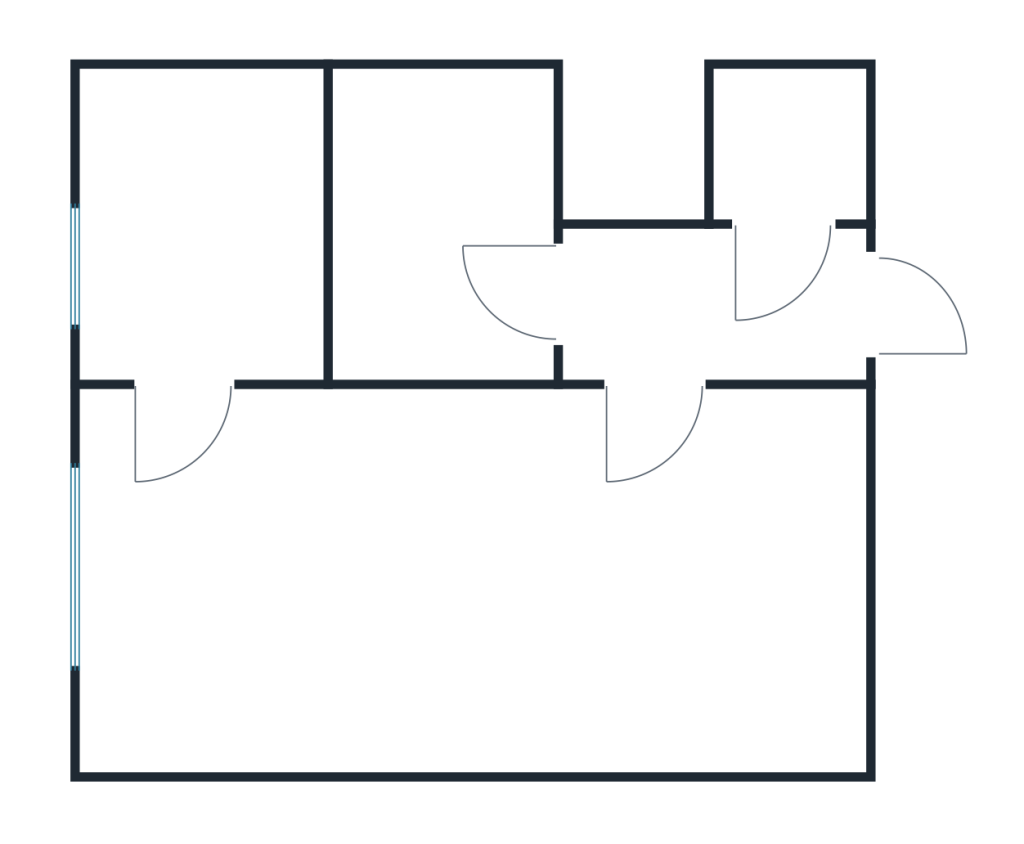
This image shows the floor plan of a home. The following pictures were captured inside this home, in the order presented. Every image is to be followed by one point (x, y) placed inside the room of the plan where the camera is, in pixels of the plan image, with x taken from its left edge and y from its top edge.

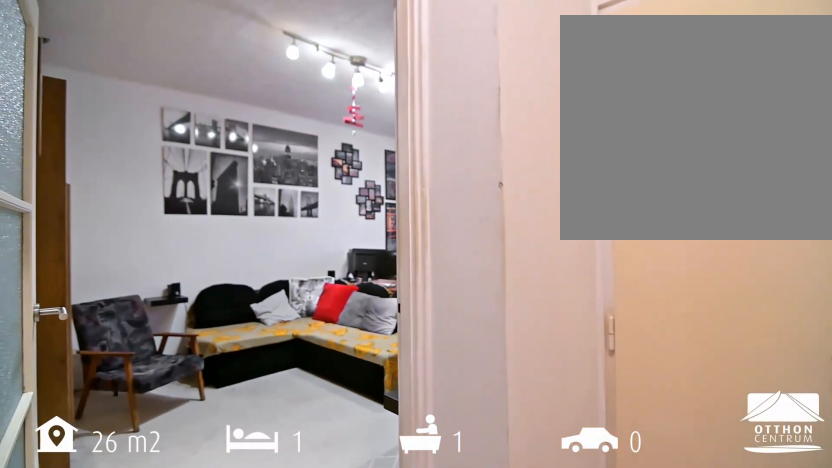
(707, 307)
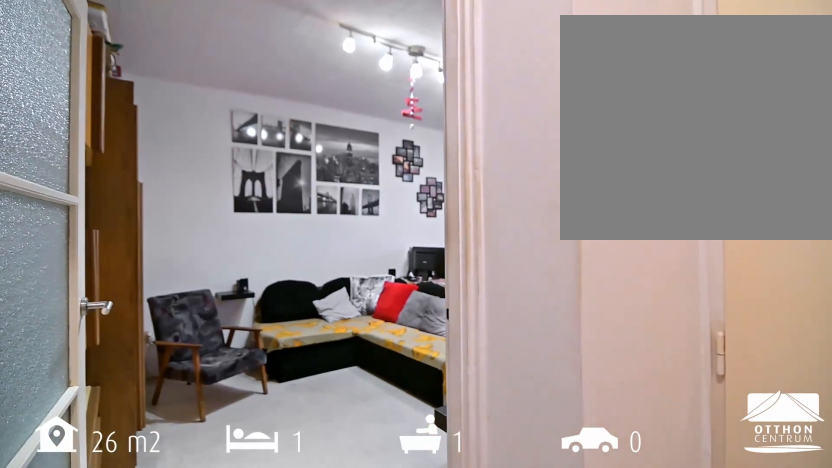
(707, 307)
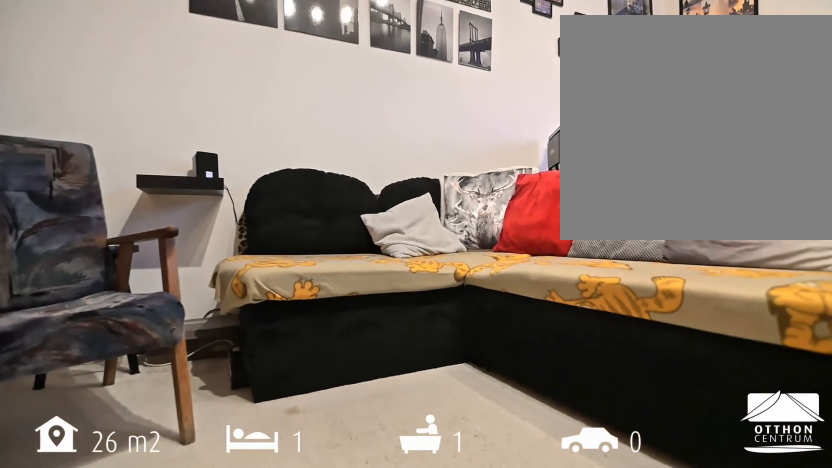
(468, 586)
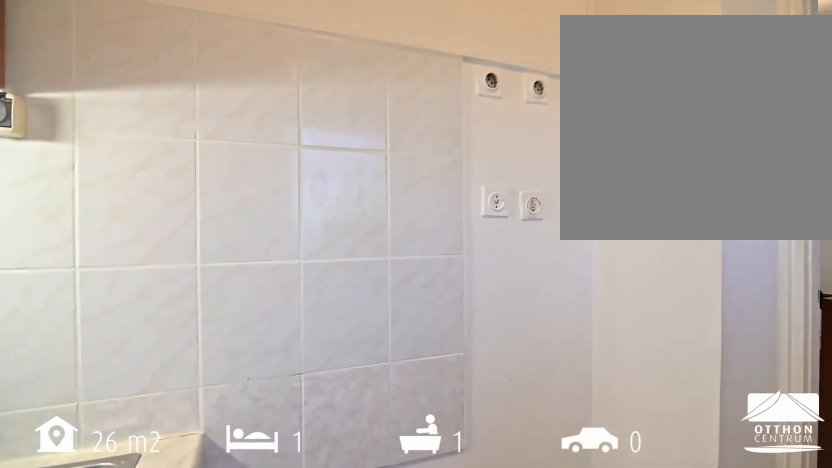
(202, 229)
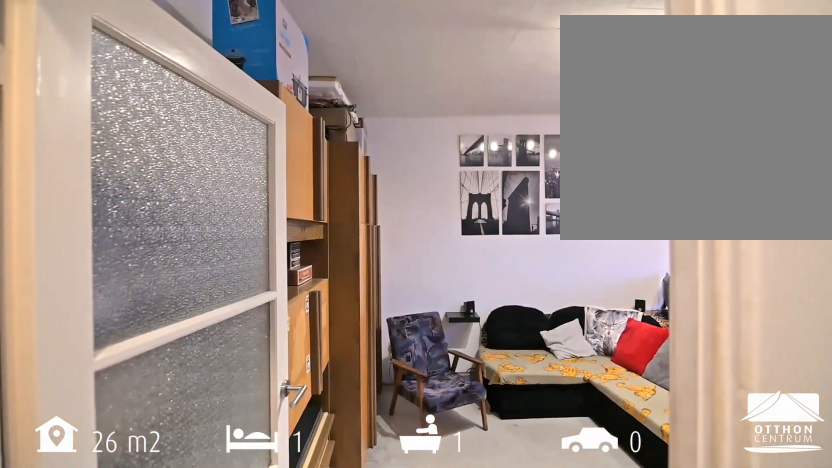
(649, 381)
